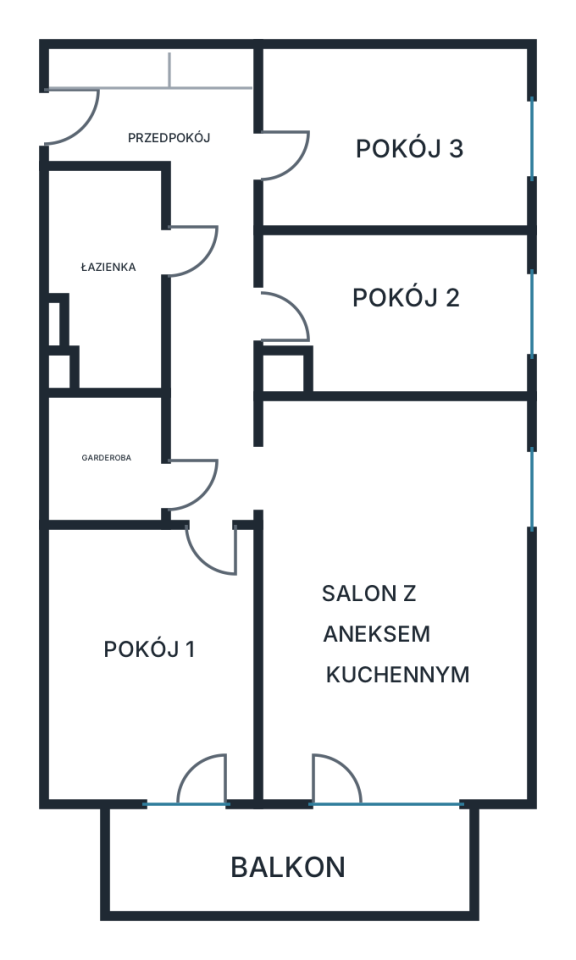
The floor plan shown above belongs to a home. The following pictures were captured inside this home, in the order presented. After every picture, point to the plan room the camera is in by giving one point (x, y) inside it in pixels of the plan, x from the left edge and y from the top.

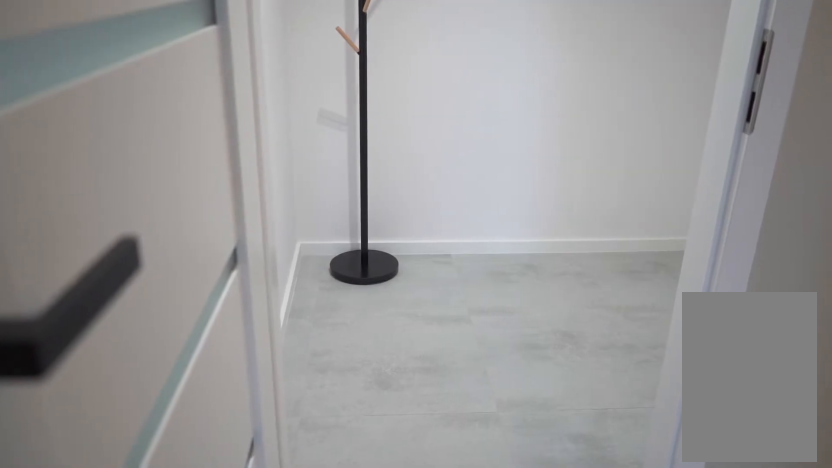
(108, 458)
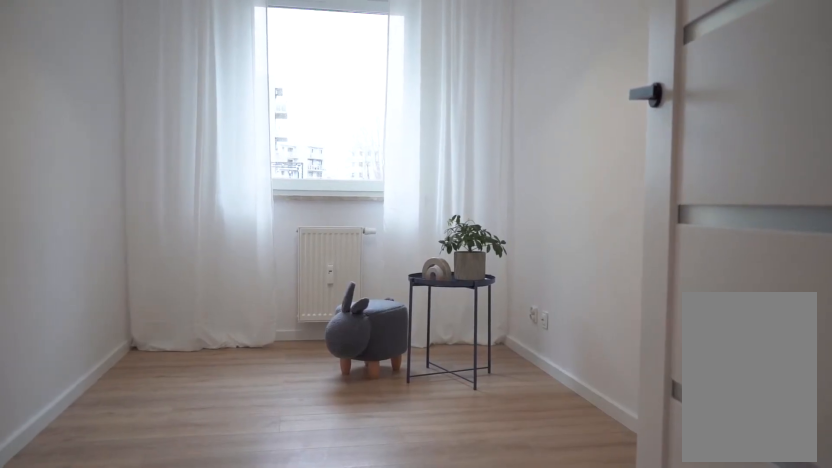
(400, 309)
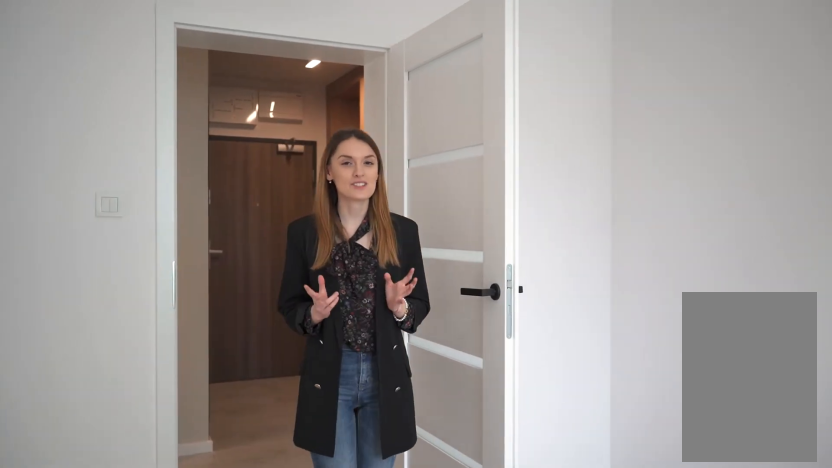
(401, 139)
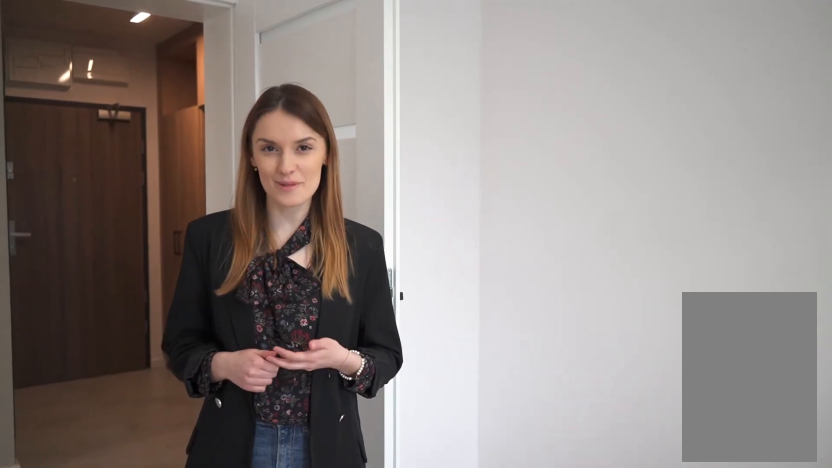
(400, 140)
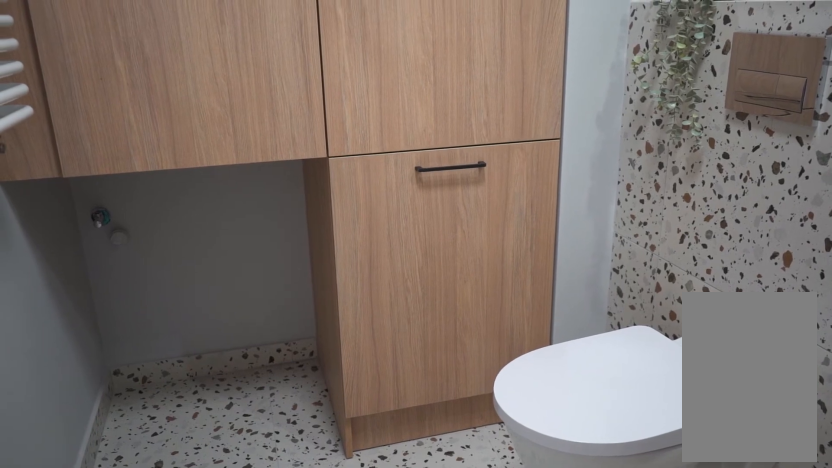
(108, 276)
